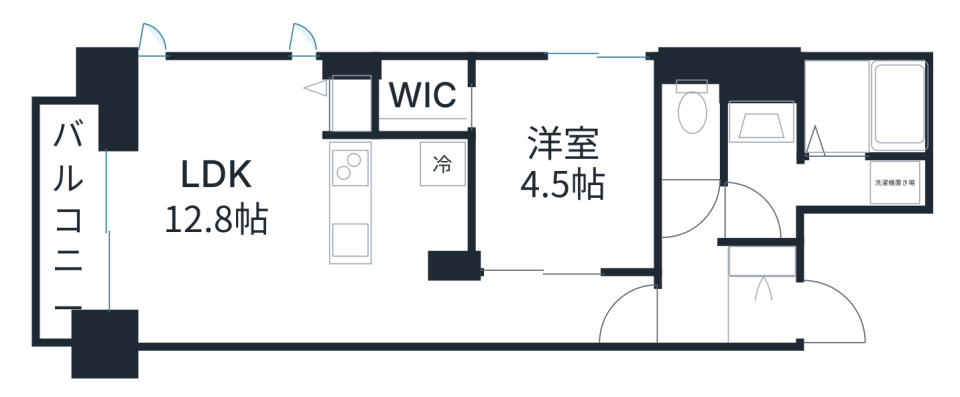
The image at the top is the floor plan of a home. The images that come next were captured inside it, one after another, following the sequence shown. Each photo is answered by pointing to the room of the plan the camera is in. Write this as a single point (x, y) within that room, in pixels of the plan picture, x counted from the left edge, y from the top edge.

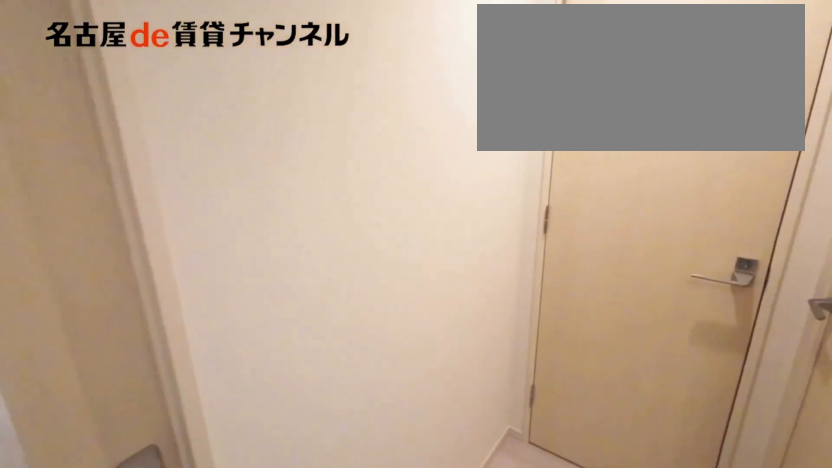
(764, 257)
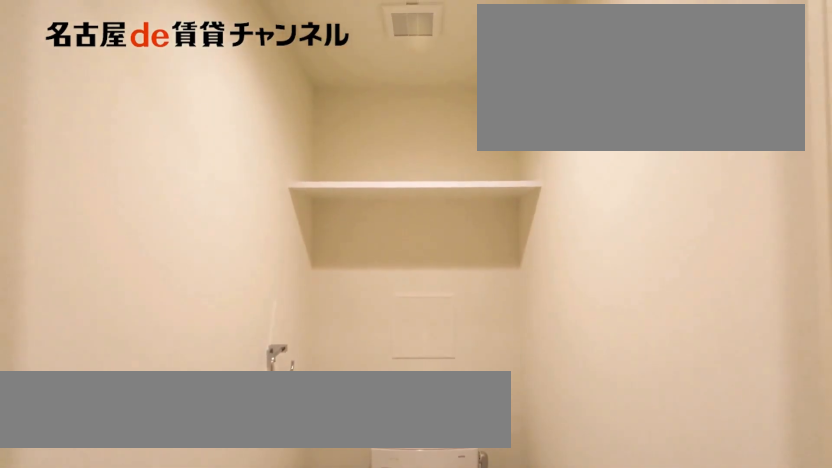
(693, 117)
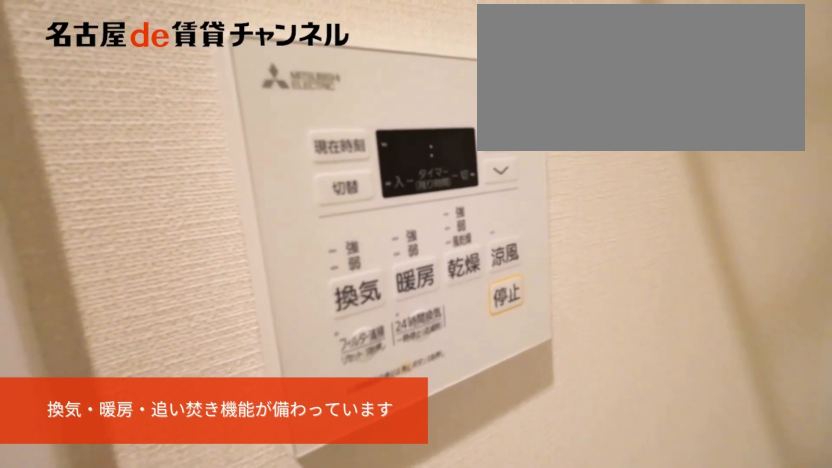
(818, 184)
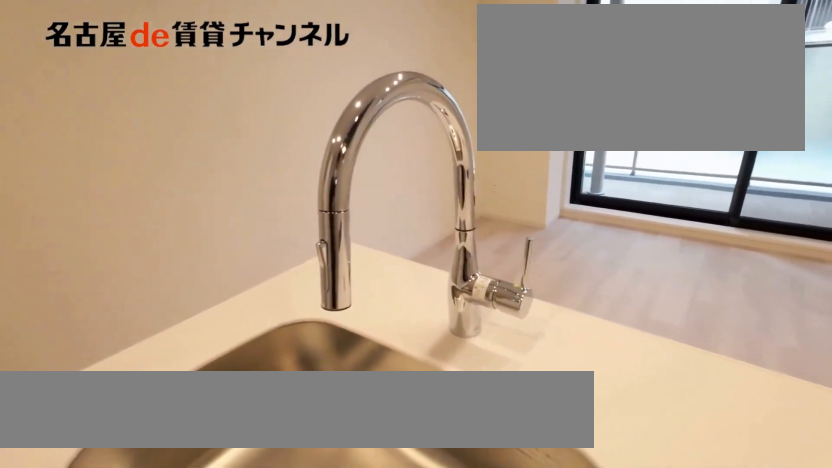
(400, 205)
